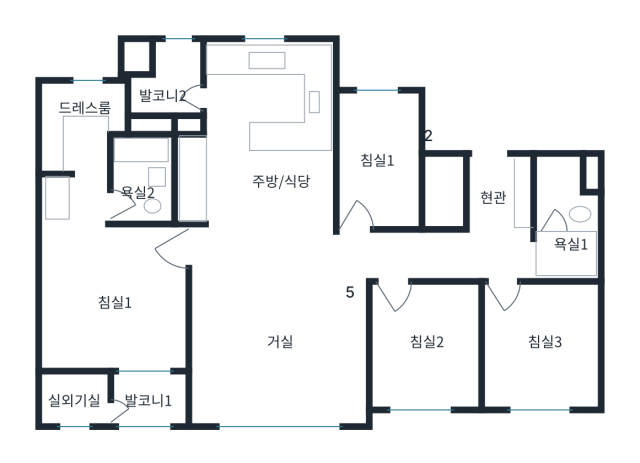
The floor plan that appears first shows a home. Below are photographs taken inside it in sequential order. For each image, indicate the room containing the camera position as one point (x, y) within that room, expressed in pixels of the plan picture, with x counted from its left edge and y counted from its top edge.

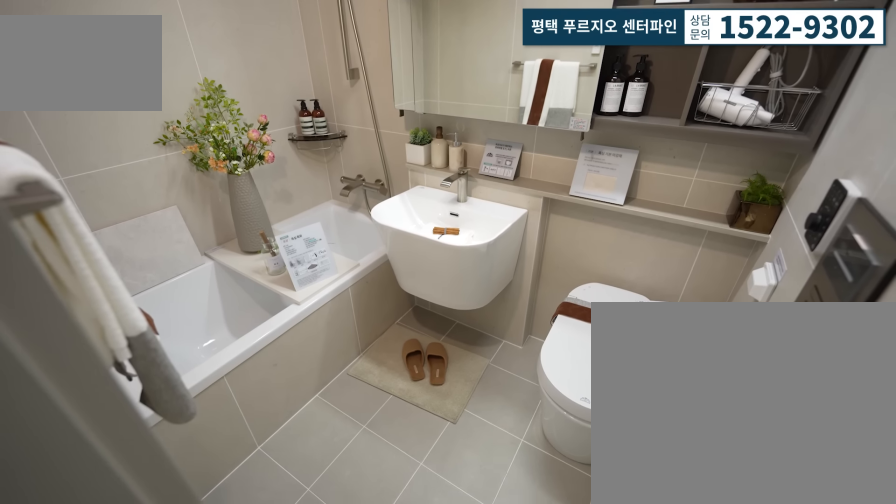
(159, 186)
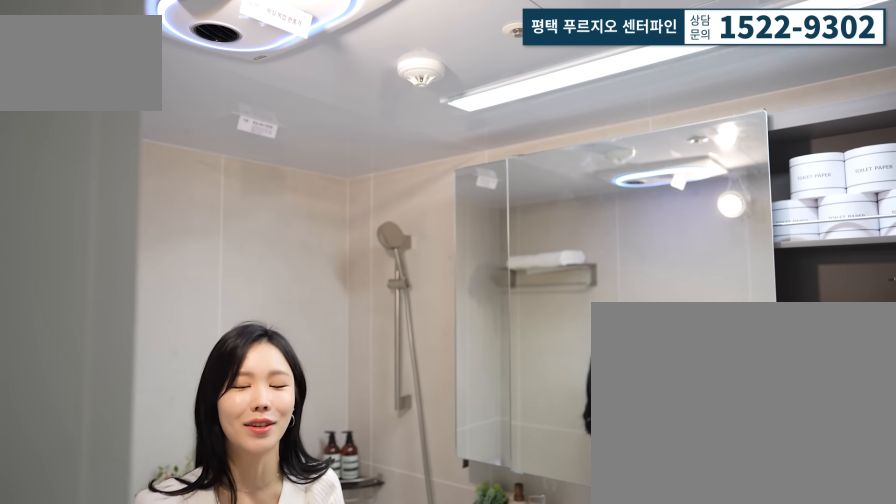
(141, 201)
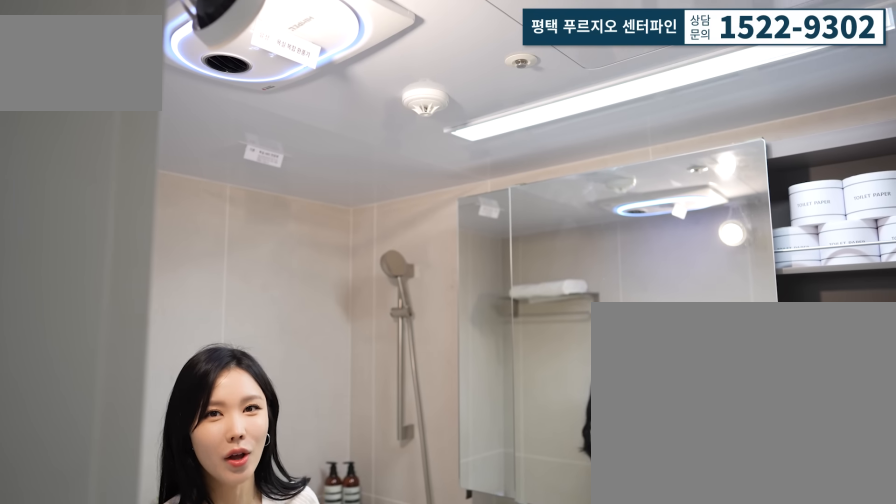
(157, 186)
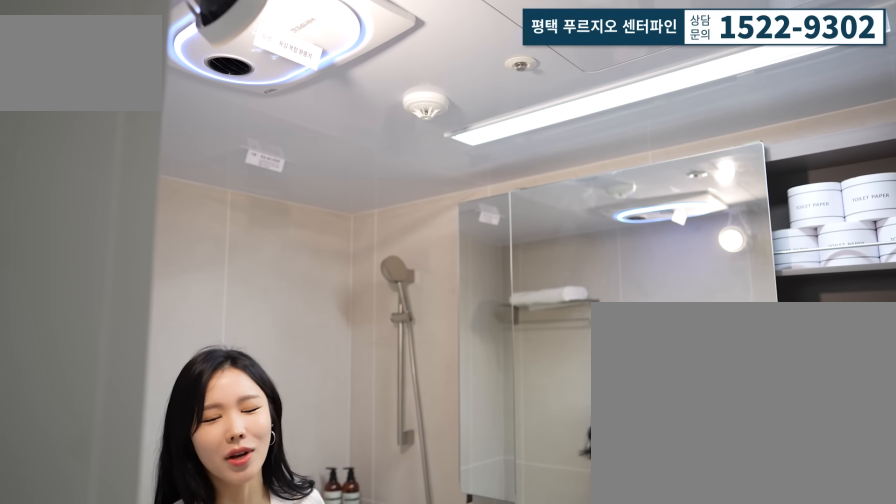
(140, 201)
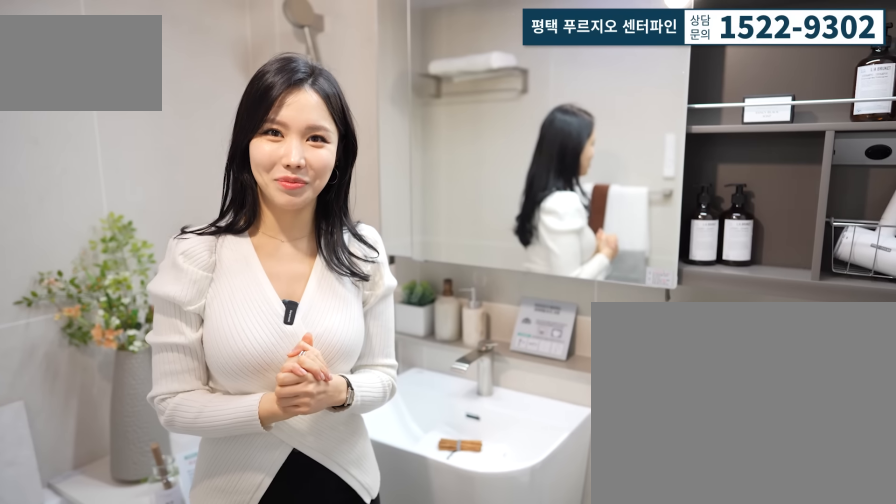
(140, 201)
